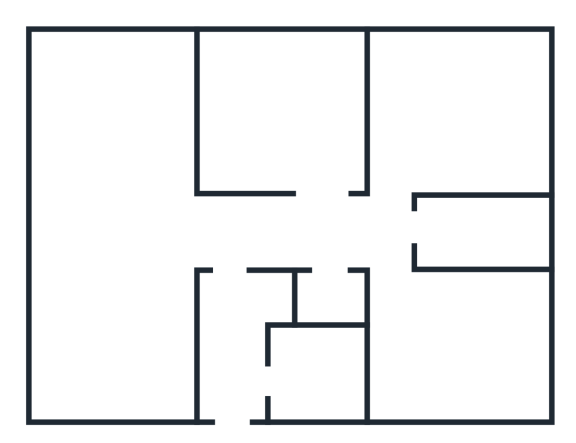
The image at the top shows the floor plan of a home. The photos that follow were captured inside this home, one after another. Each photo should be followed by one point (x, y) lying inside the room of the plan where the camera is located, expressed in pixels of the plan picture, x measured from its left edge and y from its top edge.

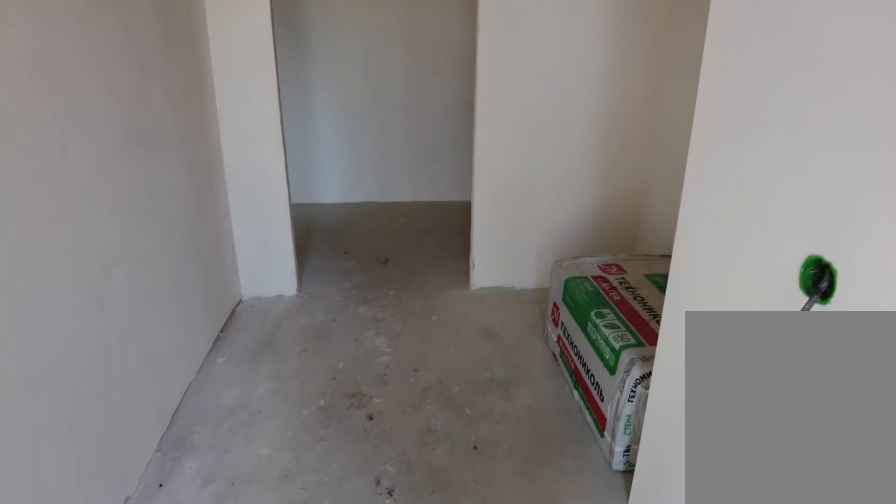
(243, 393)
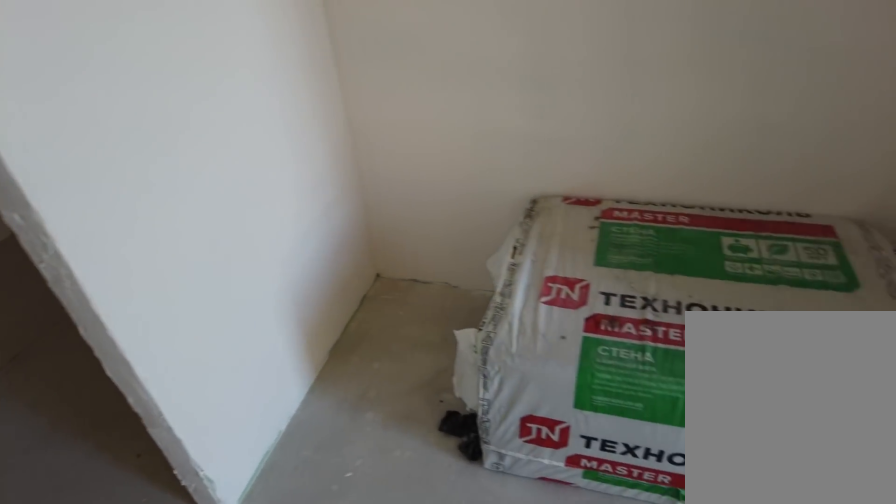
(227, 316)
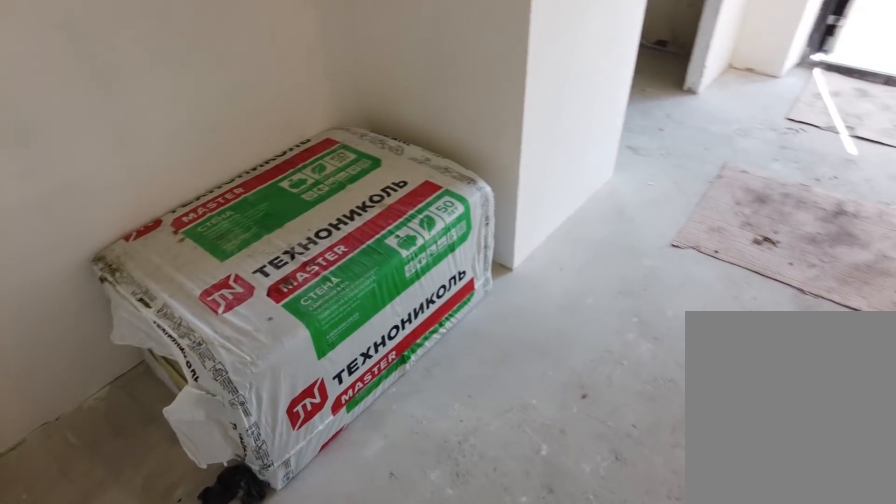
(227, 316)
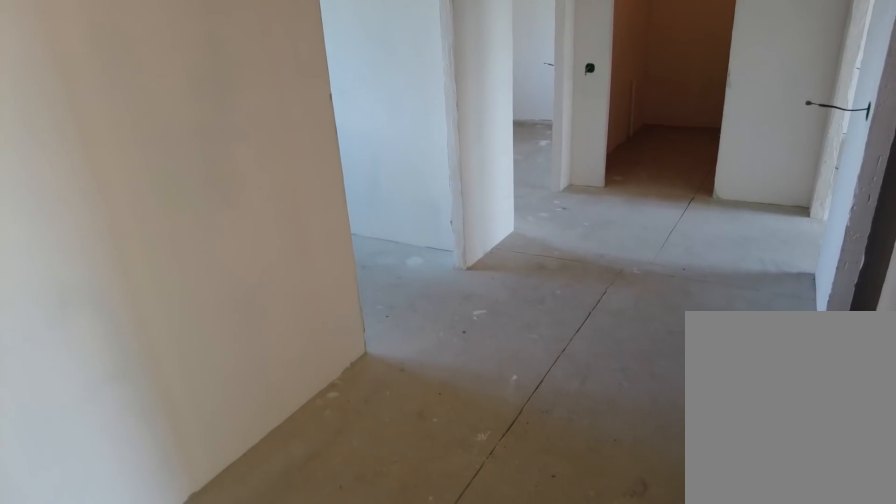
(232, 251)
